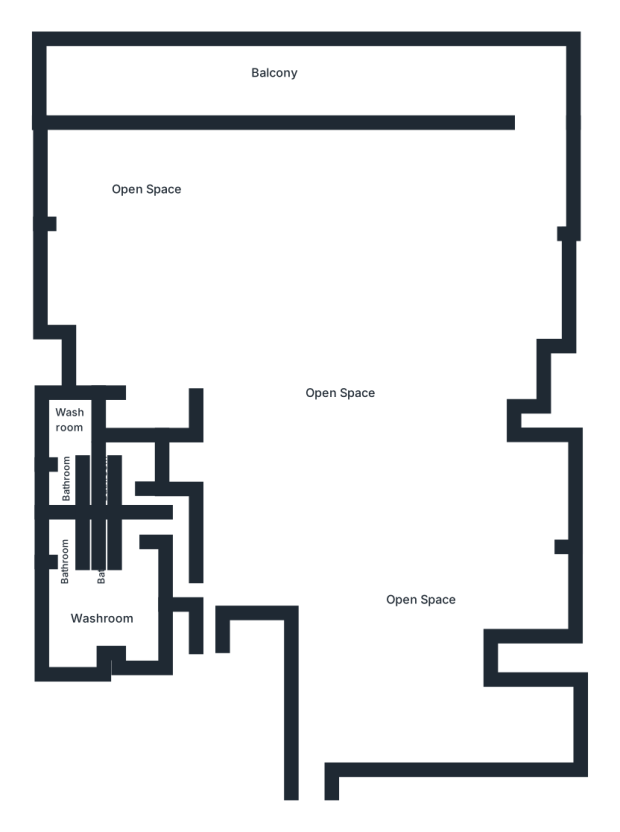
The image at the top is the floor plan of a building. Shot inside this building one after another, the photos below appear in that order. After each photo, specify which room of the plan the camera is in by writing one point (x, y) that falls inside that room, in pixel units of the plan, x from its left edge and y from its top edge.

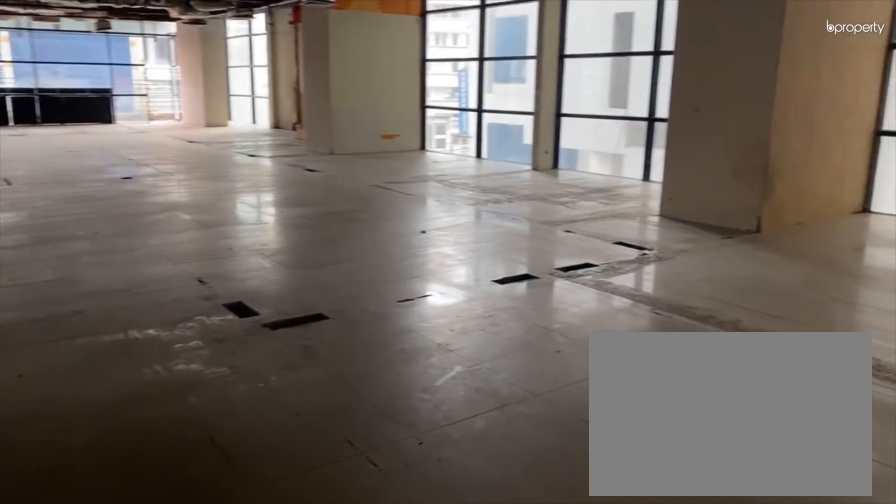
(378, 673)
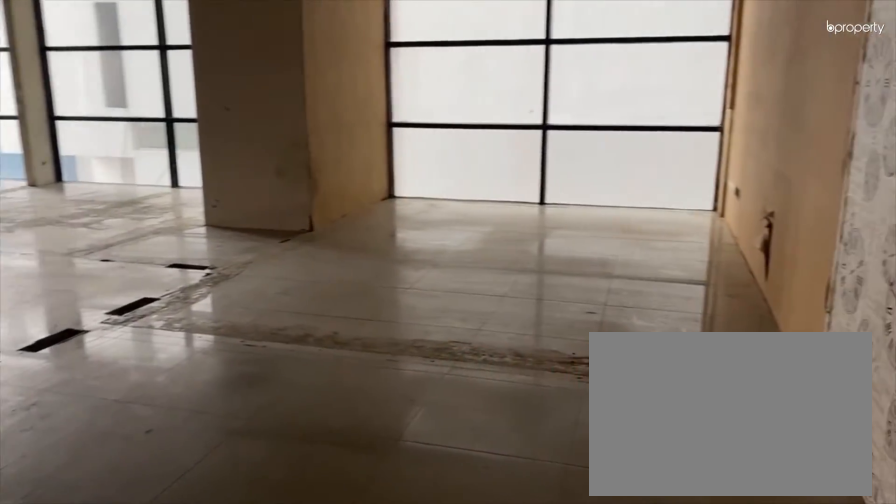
(378, 673)
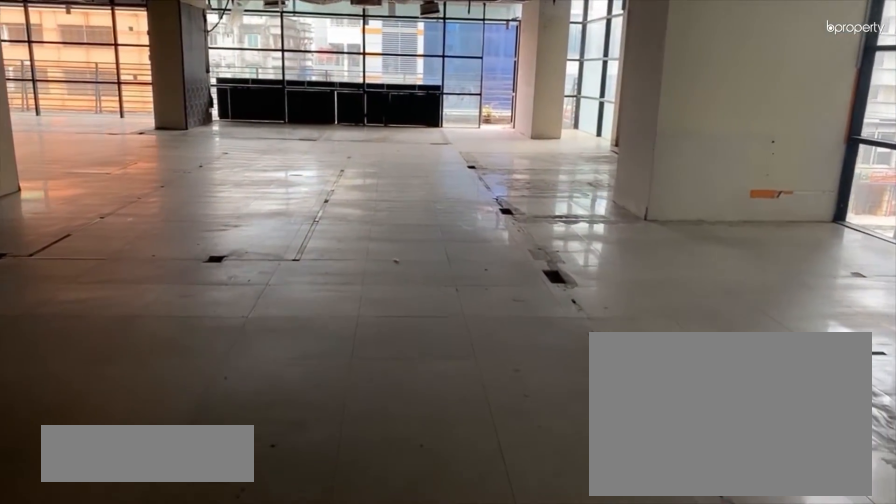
(374, 470)
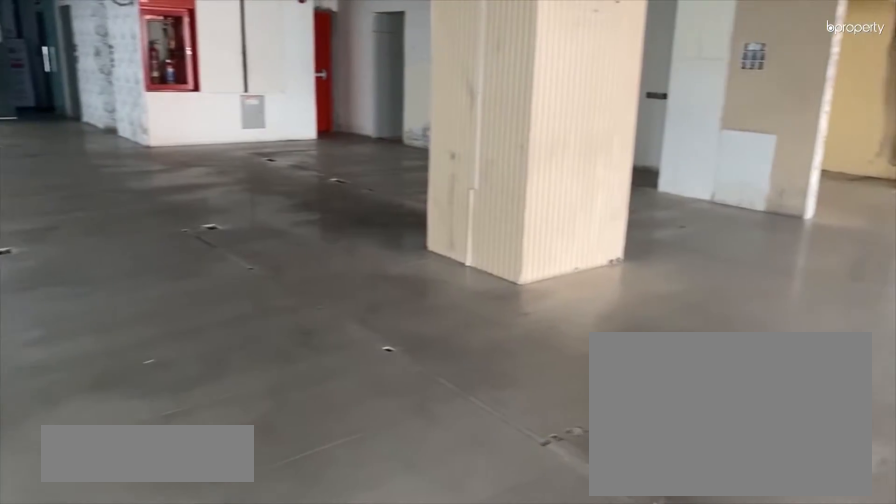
(307, 330)
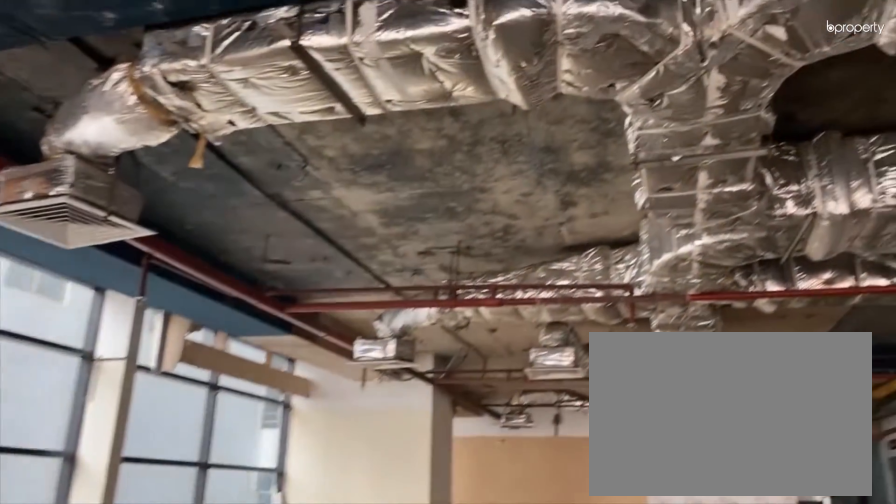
(312, 446)
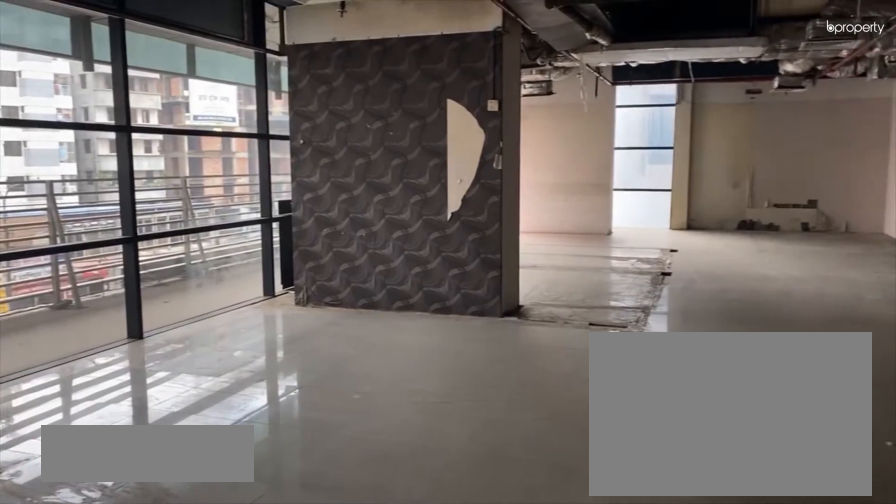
(211, 209)
